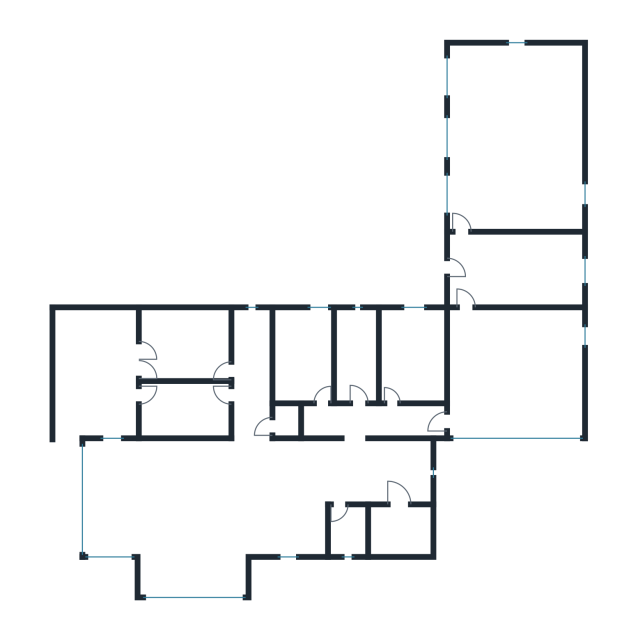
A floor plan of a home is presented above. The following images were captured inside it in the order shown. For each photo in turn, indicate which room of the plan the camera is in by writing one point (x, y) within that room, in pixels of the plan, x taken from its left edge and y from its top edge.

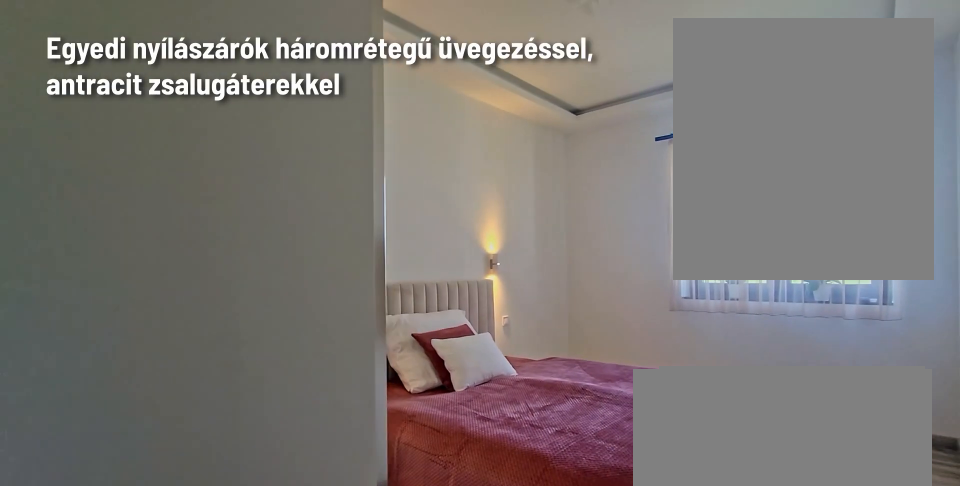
(306, 358)
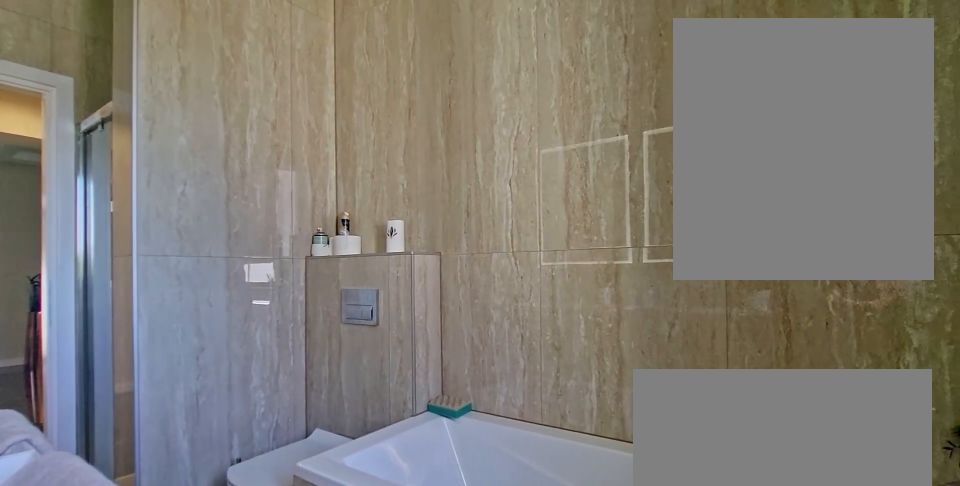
(357, 358)
